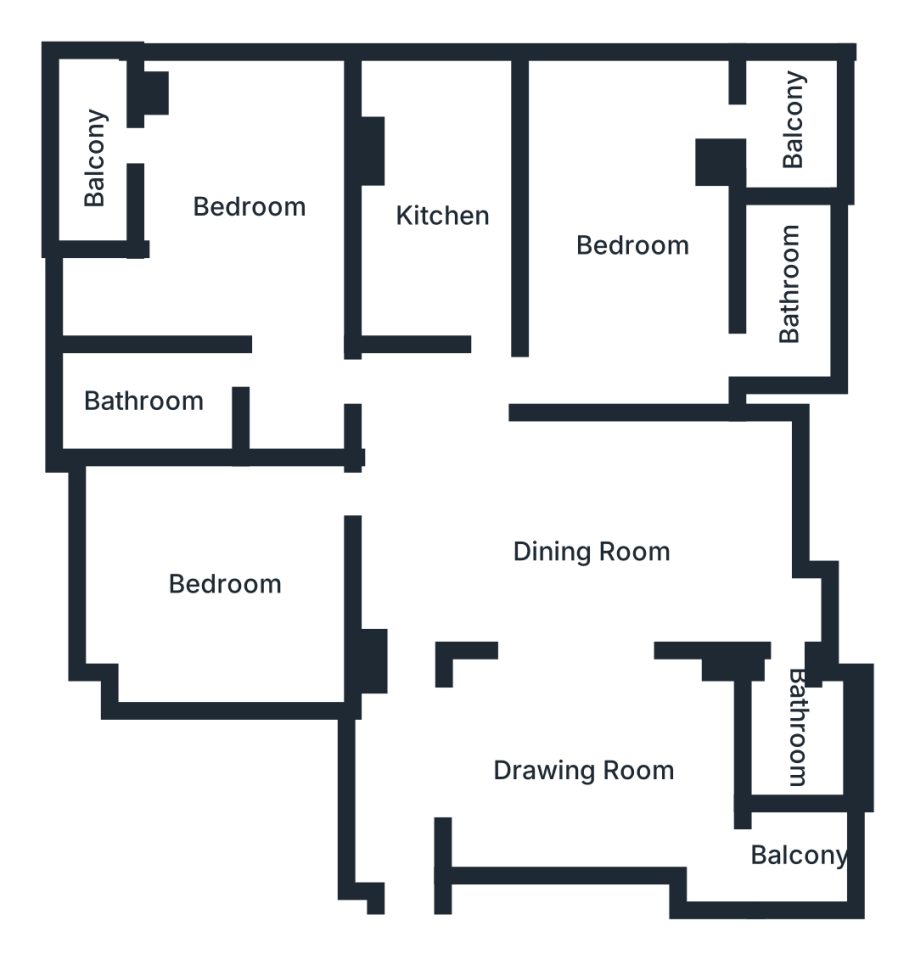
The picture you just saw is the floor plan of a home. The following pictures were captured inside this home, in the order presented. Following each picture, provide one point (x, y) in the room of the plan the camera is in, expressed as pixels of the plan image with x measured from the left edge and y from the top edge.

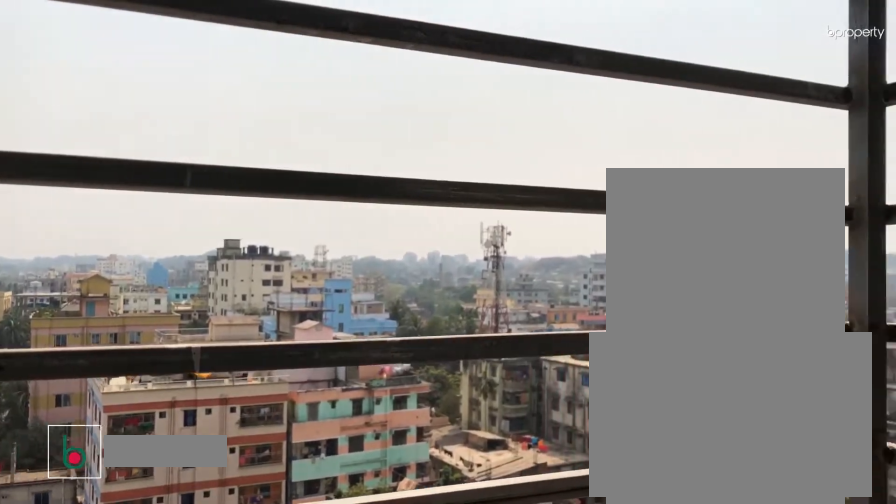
(801, 859)
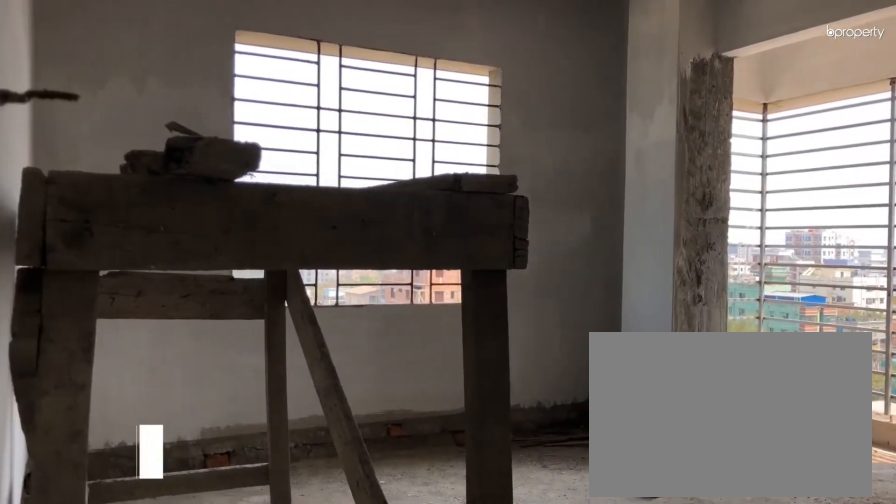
(649, 238)
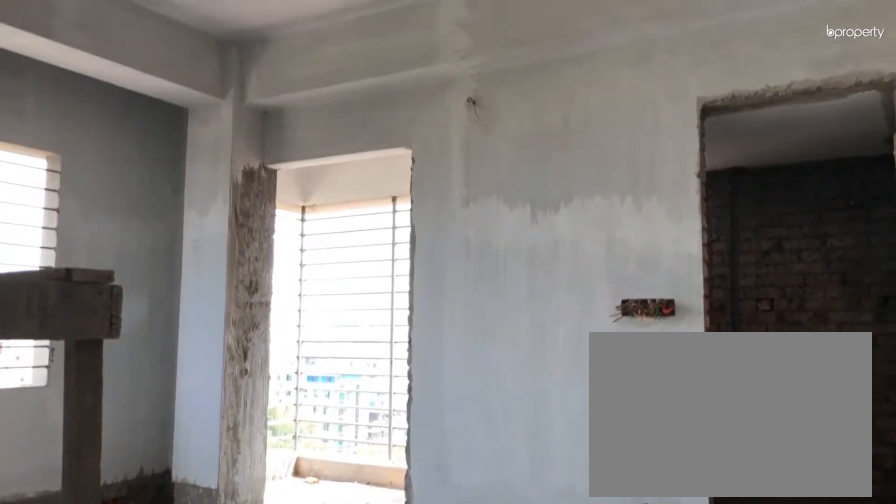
(649, 237)
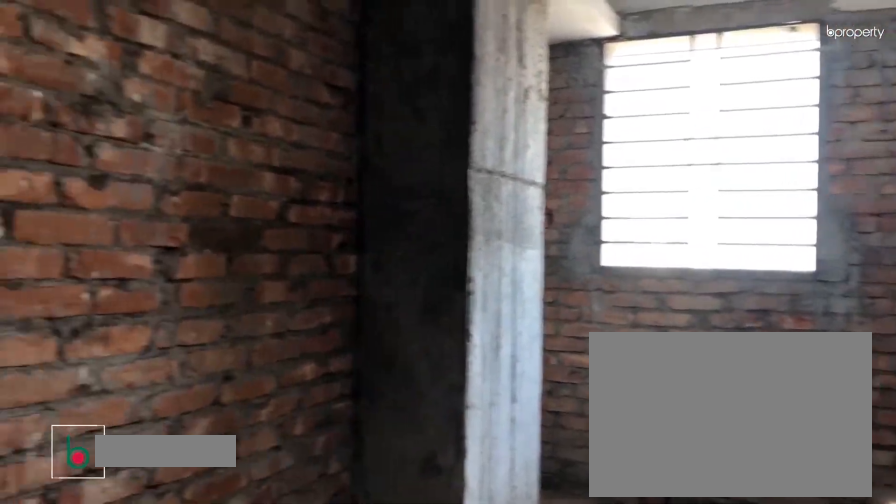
(450, 206)
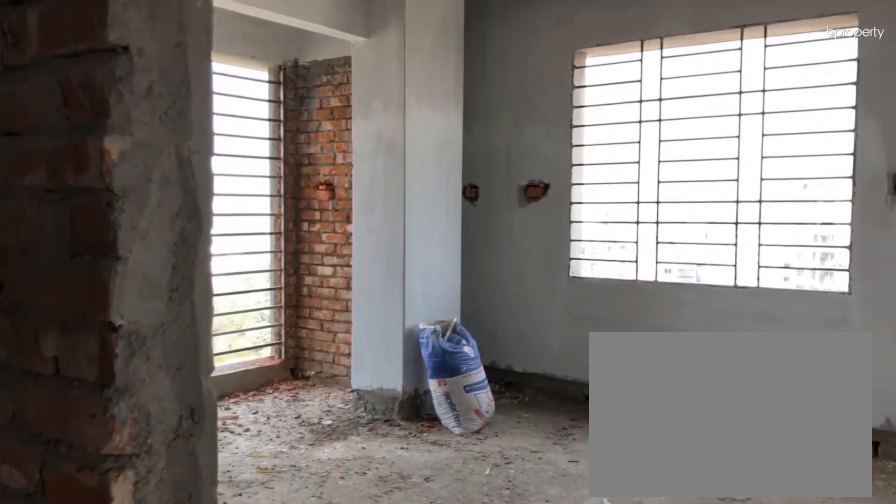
(254, 206)
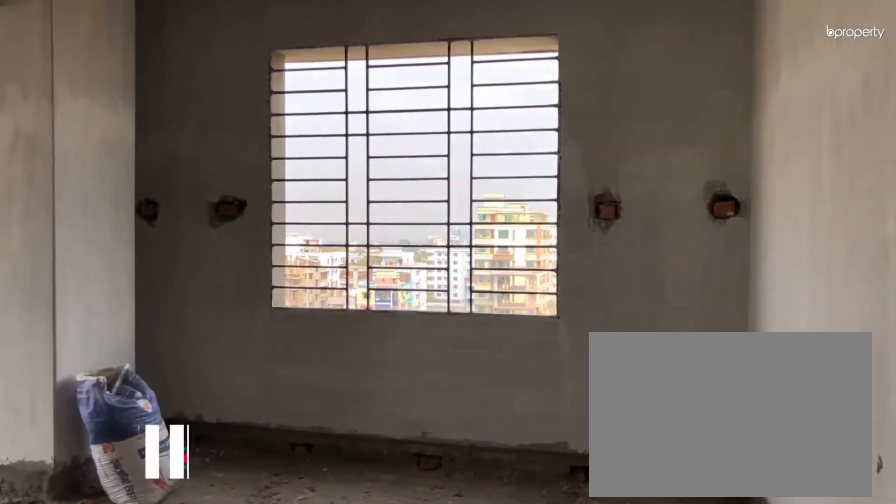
(254, 206)
